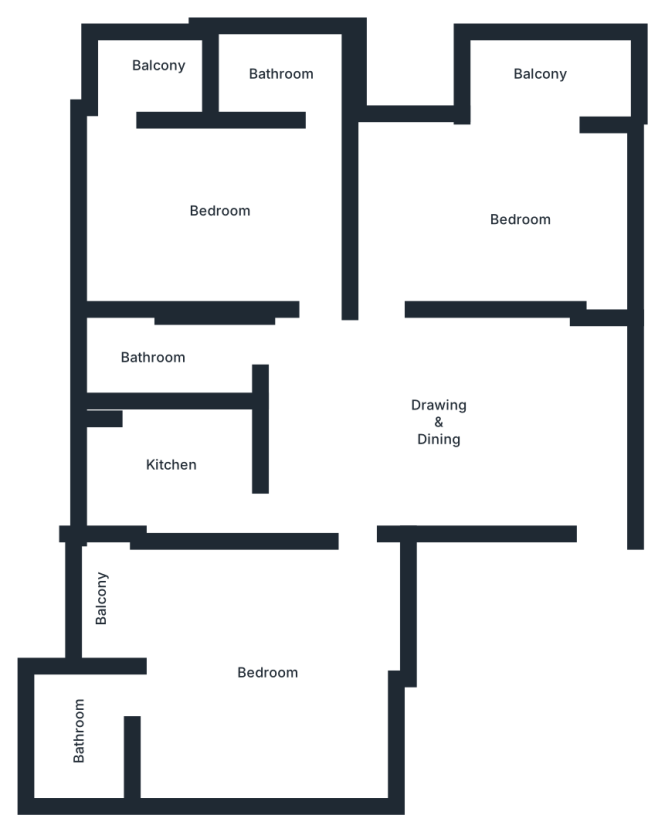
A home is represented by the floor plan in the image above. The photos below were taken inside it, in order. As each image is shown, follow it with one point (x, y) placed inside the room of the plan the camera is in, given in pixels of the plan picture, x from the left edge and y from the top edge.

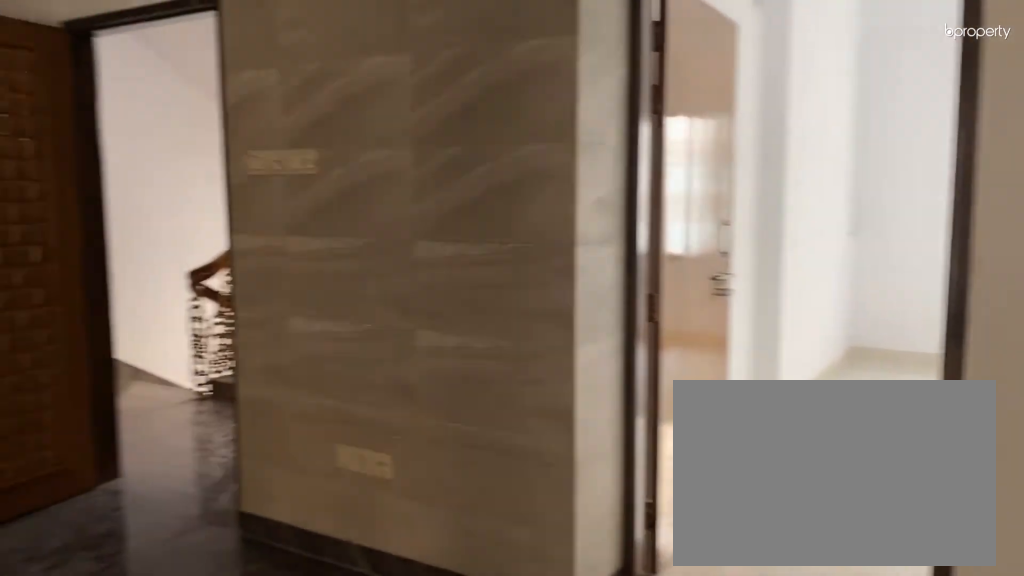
(441, 404)
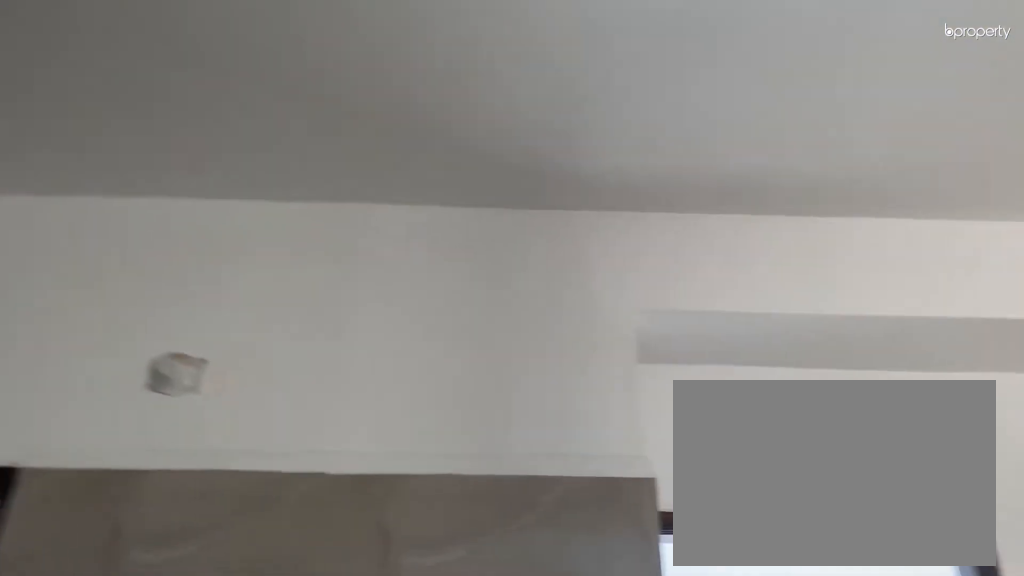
(441, 404)
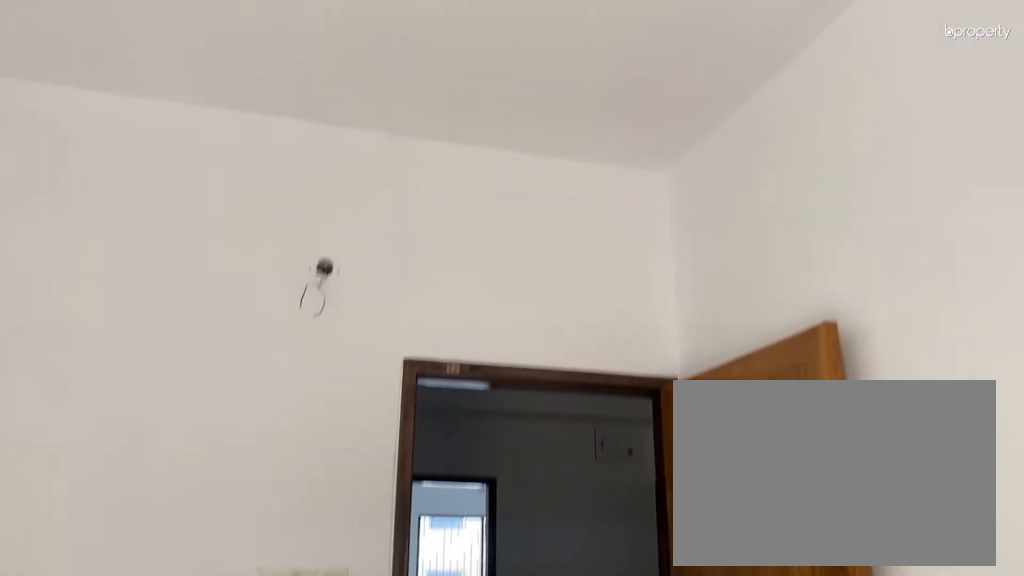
(525, 216)
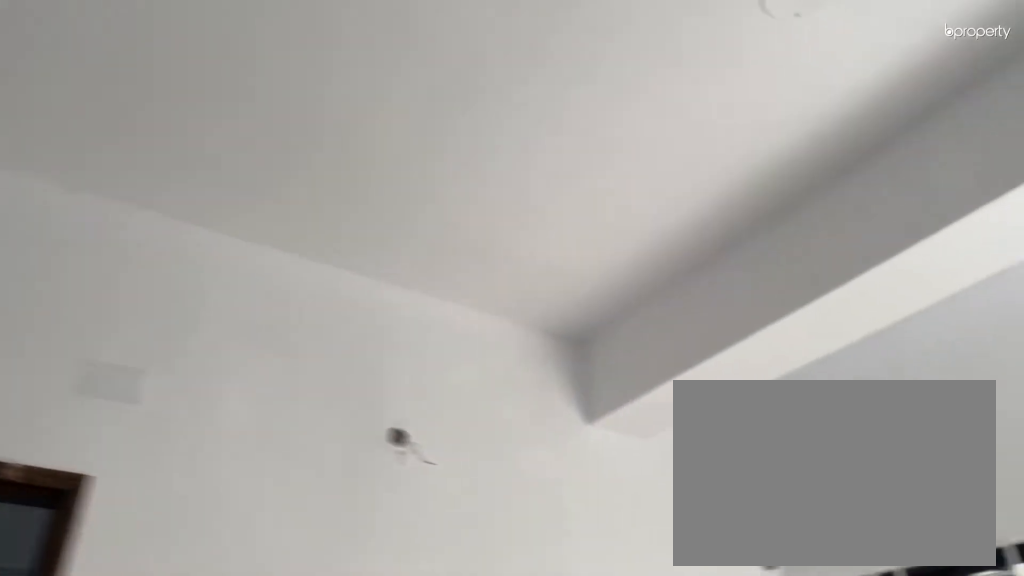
(227, 206)
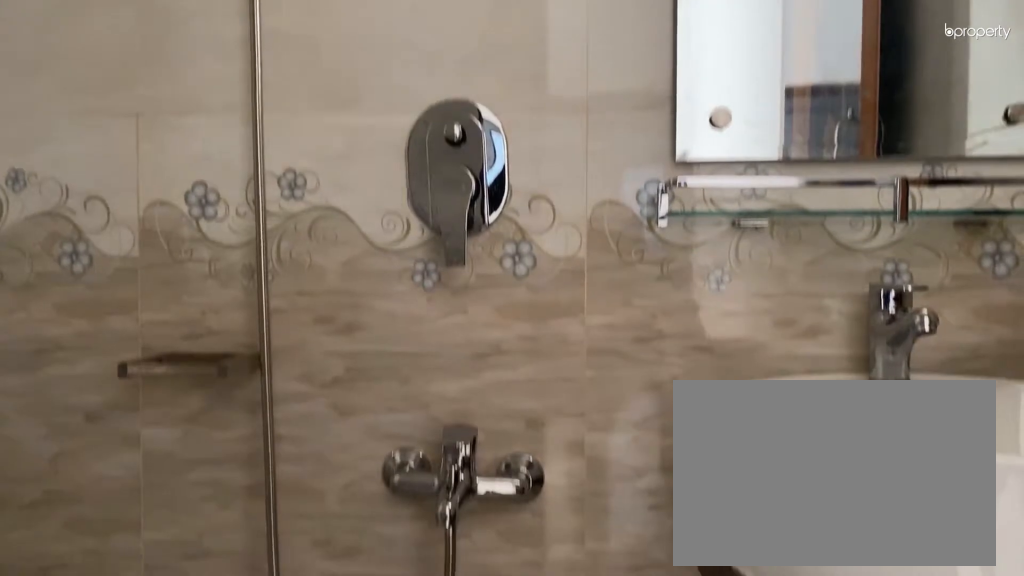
(280, 68)
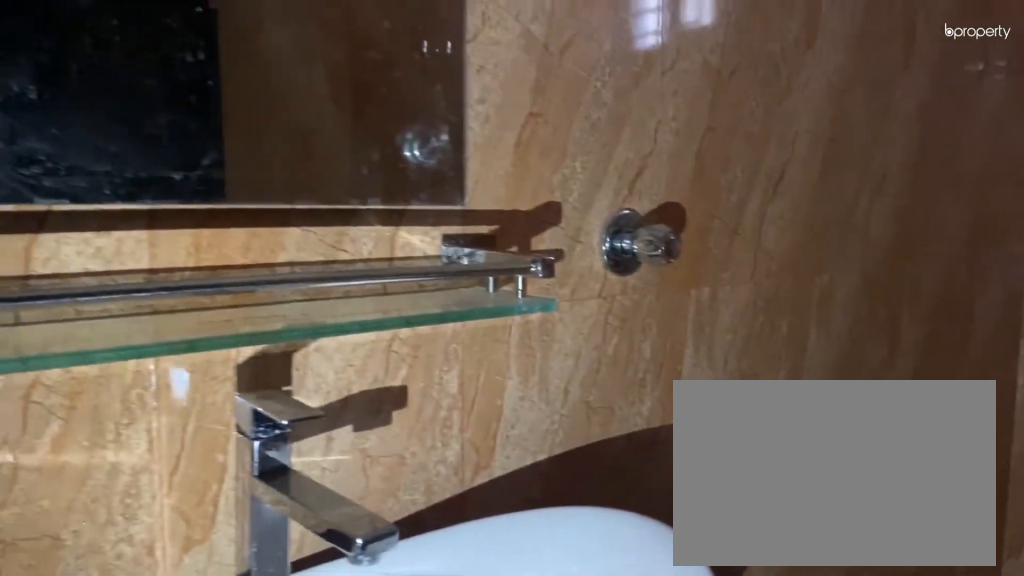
(170, 357)
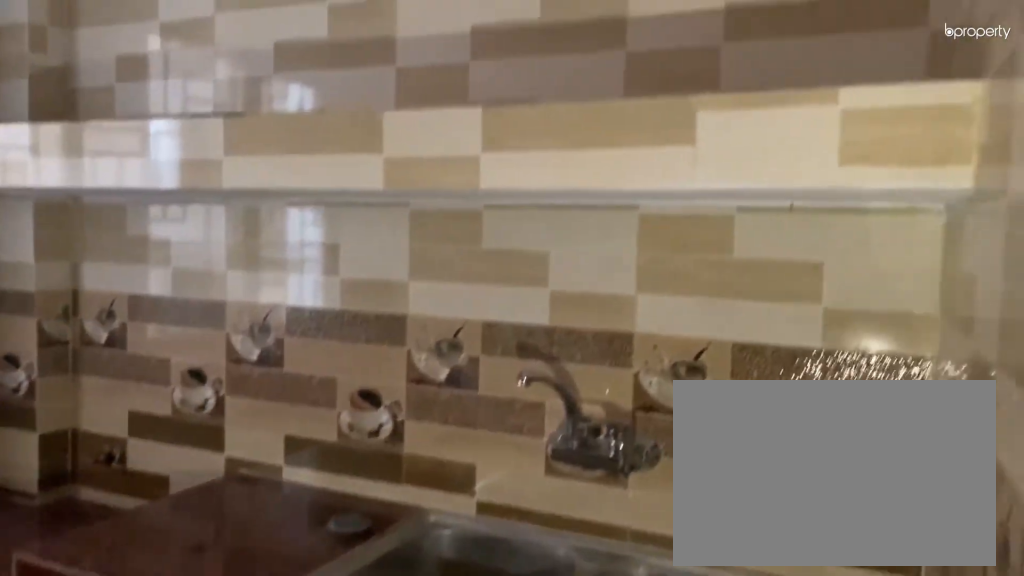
(170, 457)
